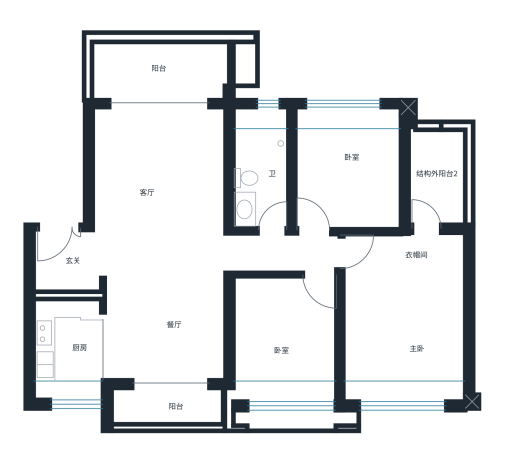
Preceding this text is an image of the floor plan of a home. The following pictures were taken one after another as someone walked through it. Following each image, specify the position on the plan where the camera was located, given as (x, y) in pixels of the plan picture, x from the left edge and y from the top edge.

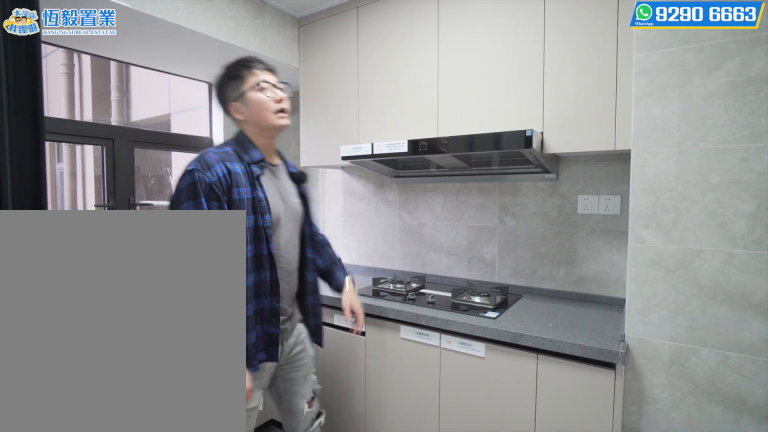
(80, 358)
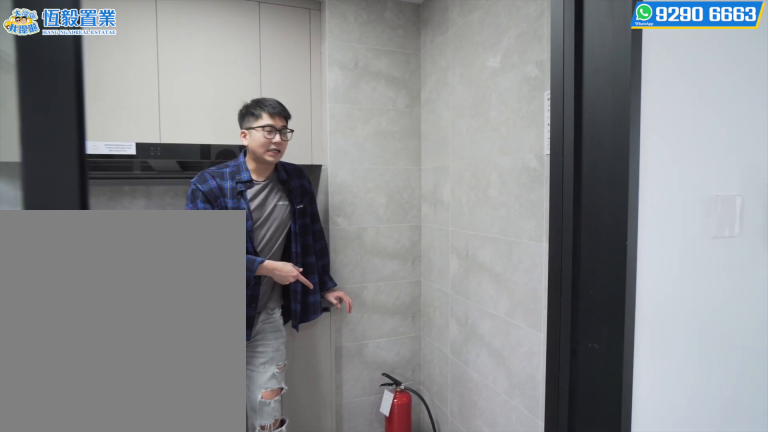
(77, 326)
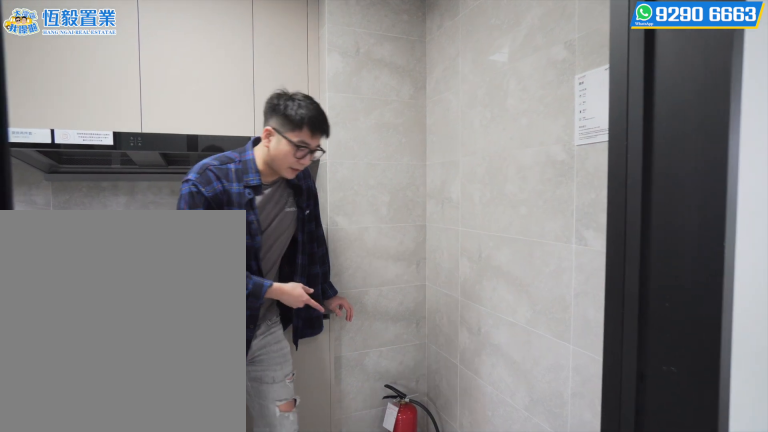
(76, 325)
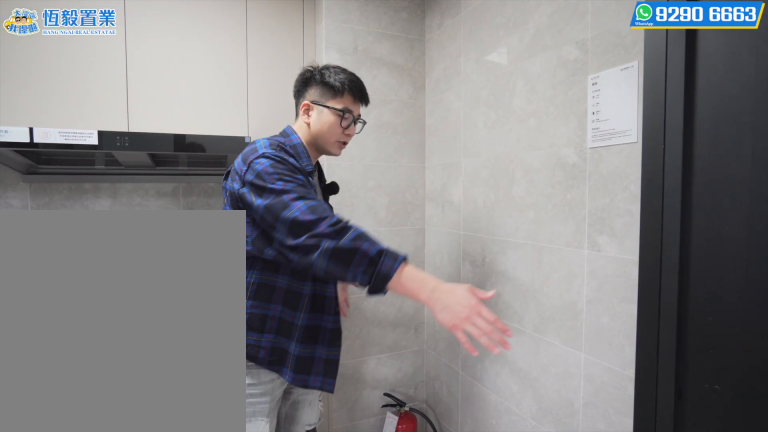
(77, 326)
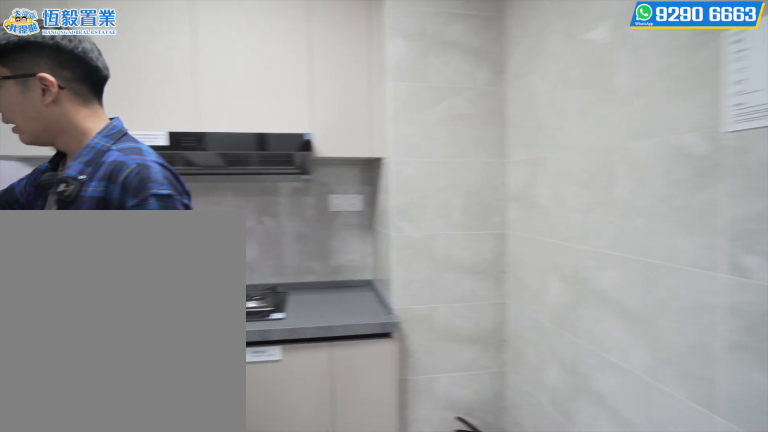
(77, 338)
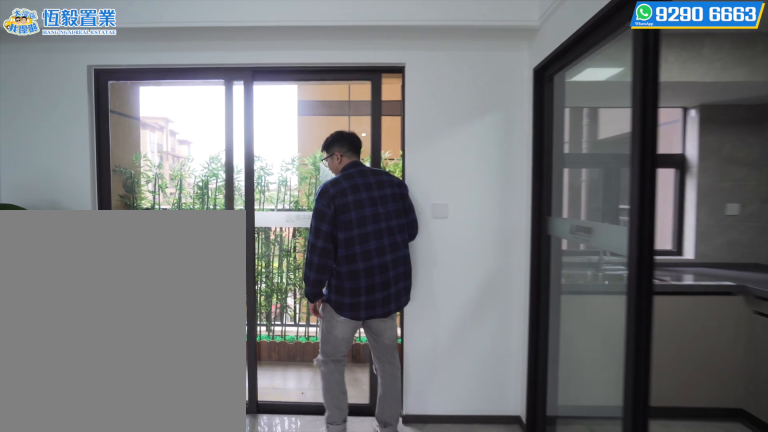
(147, 365)
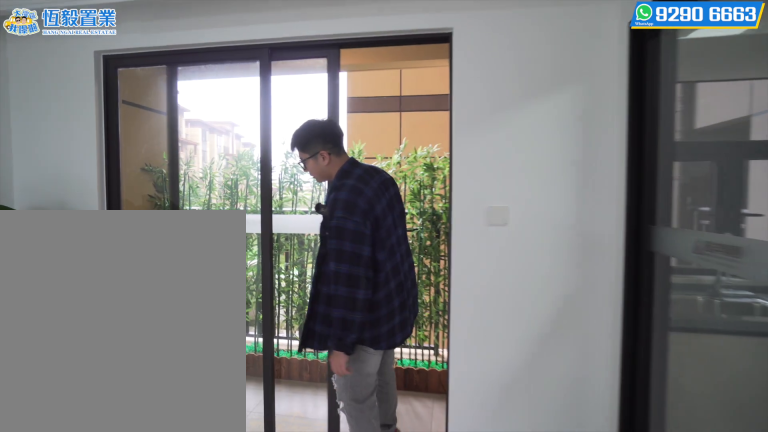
(146, 364)
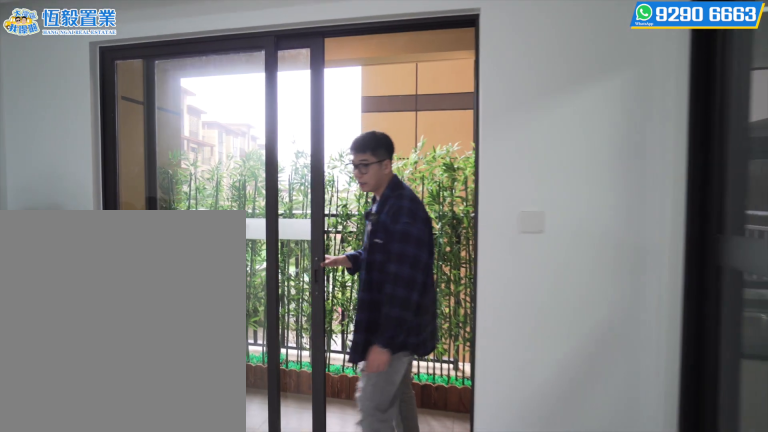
(146, 368)
